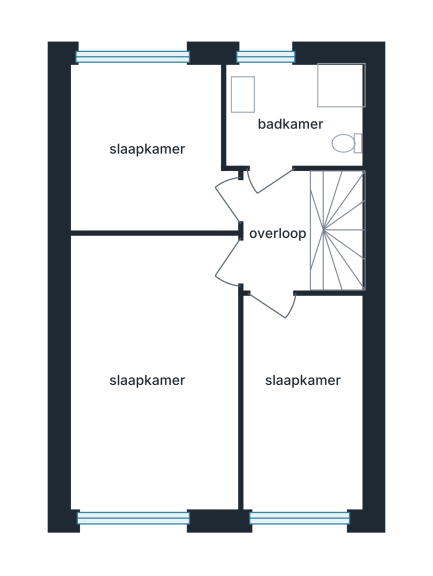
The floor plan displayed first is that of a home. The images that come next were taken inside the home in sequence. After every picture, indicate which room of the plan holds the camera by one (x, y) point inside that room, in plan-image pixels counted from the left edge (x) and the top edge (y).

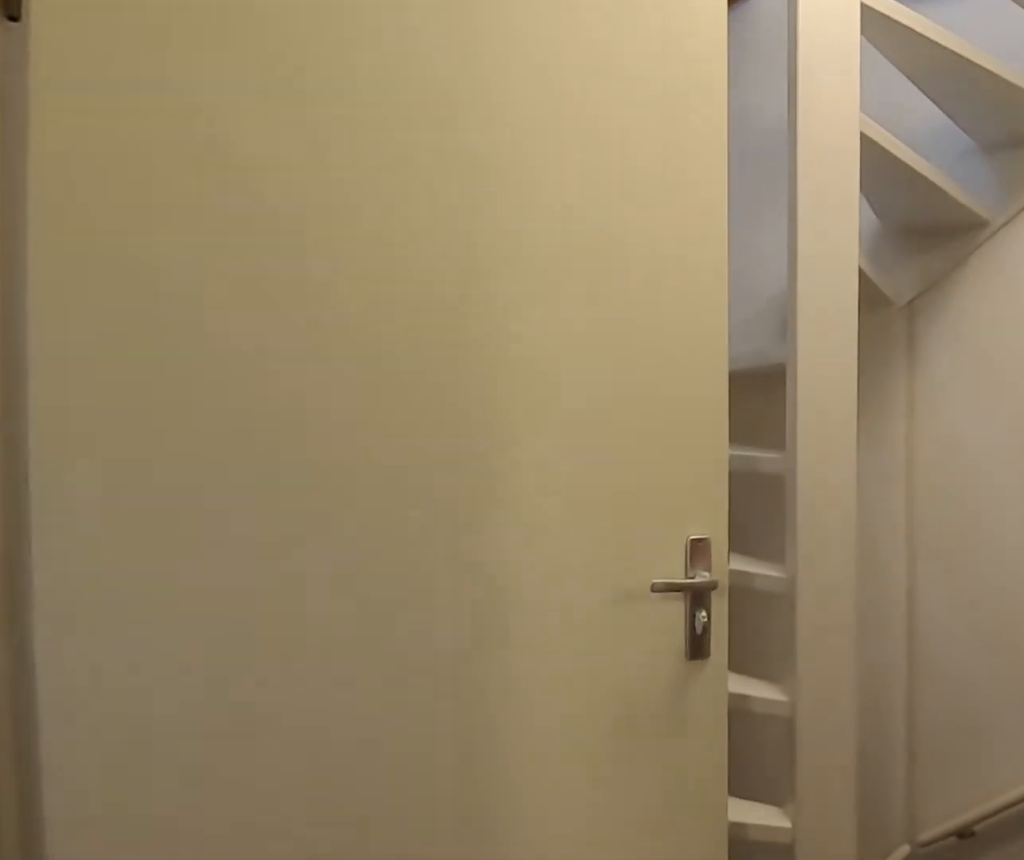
(276, 230)
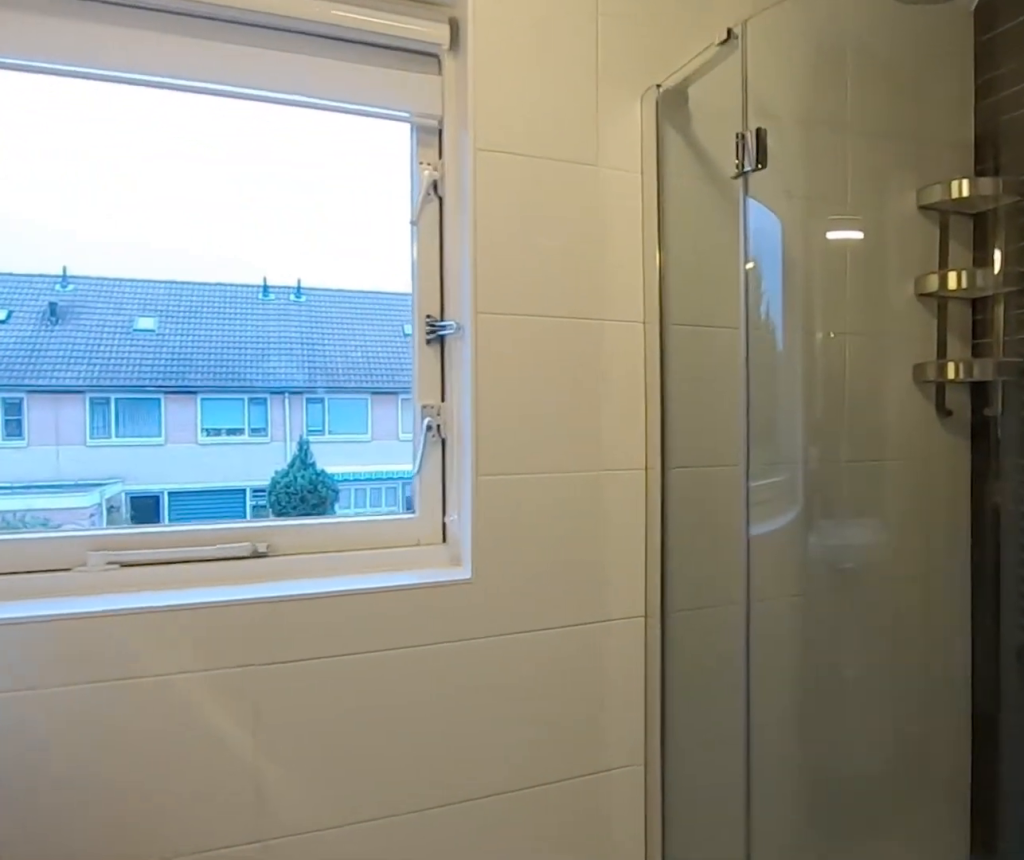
(295, 113)
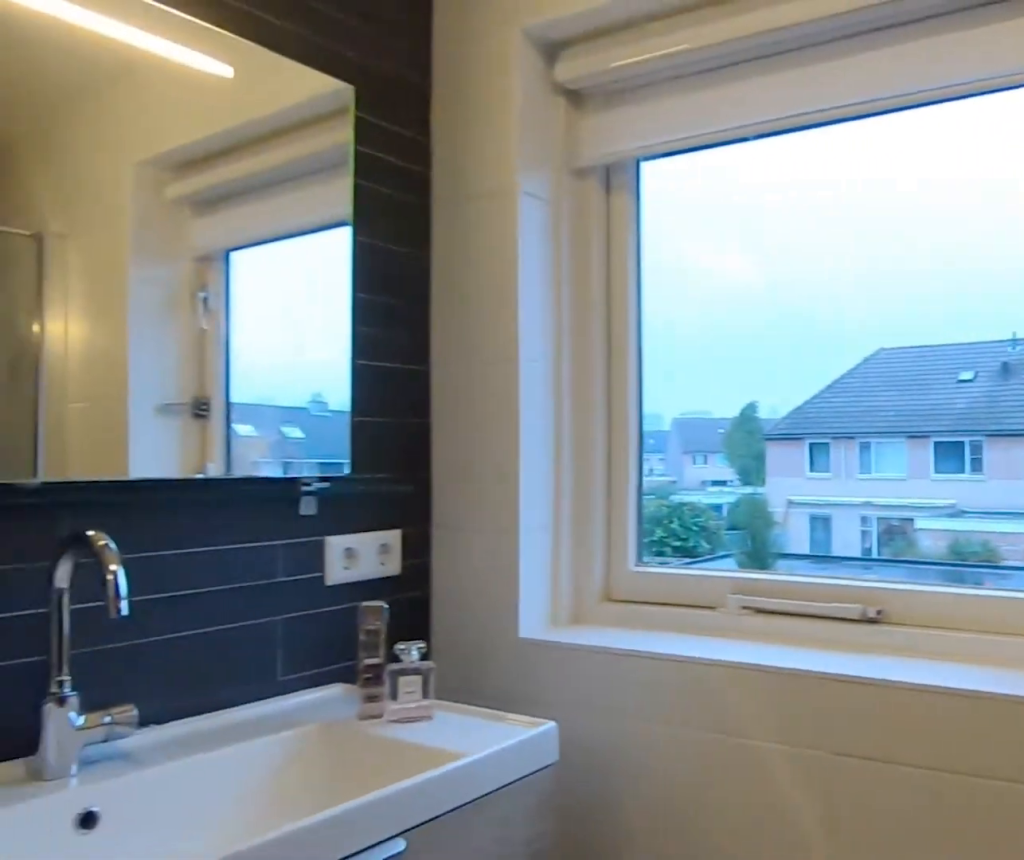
(295, 113)
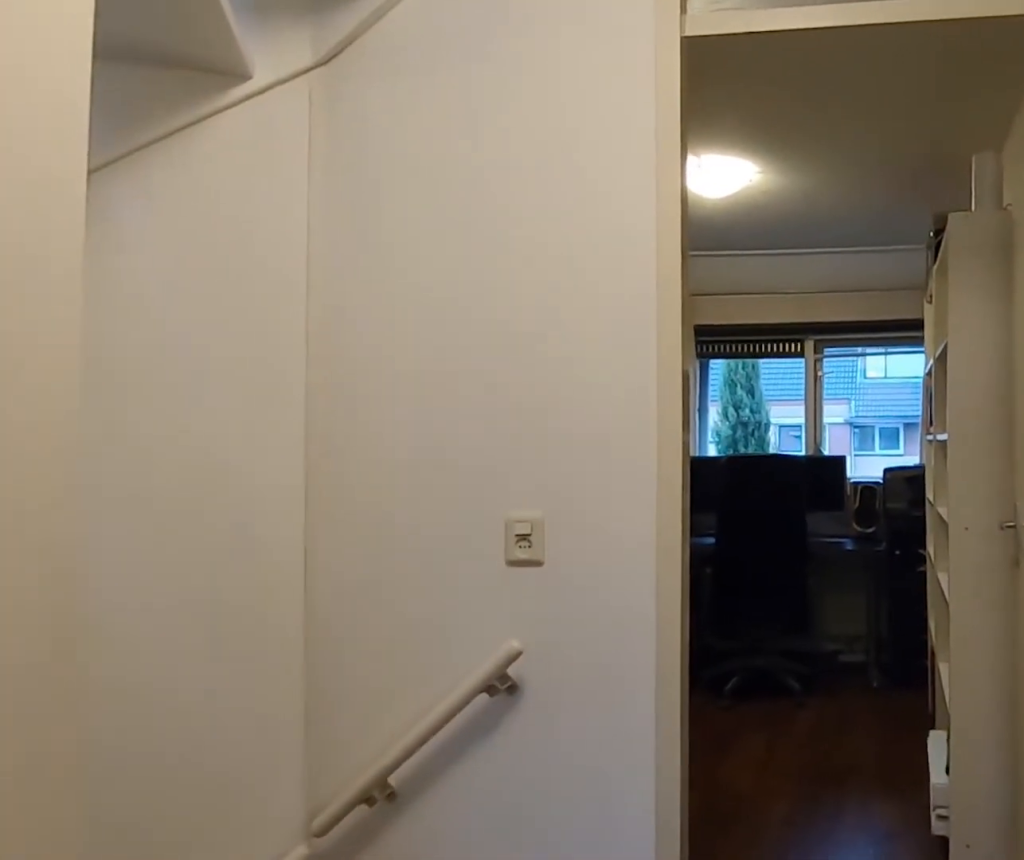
(276, 230)
